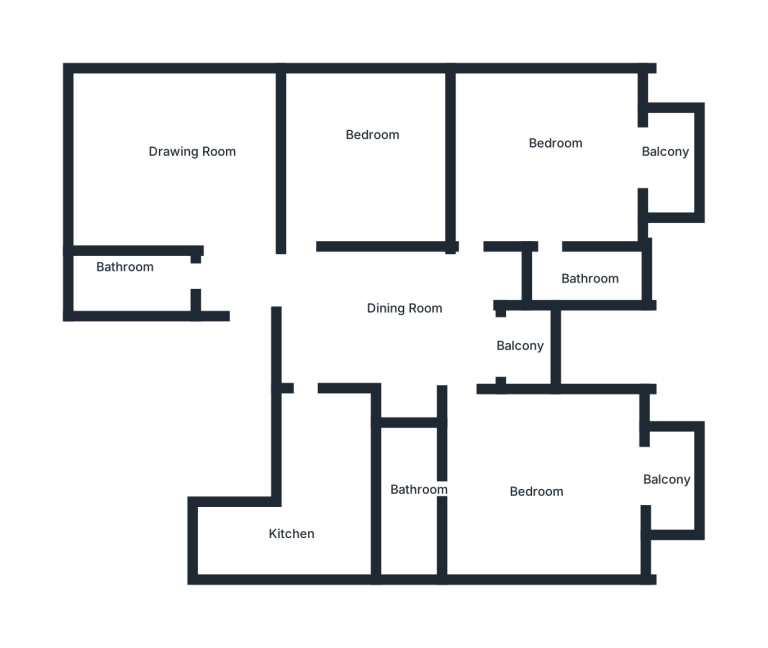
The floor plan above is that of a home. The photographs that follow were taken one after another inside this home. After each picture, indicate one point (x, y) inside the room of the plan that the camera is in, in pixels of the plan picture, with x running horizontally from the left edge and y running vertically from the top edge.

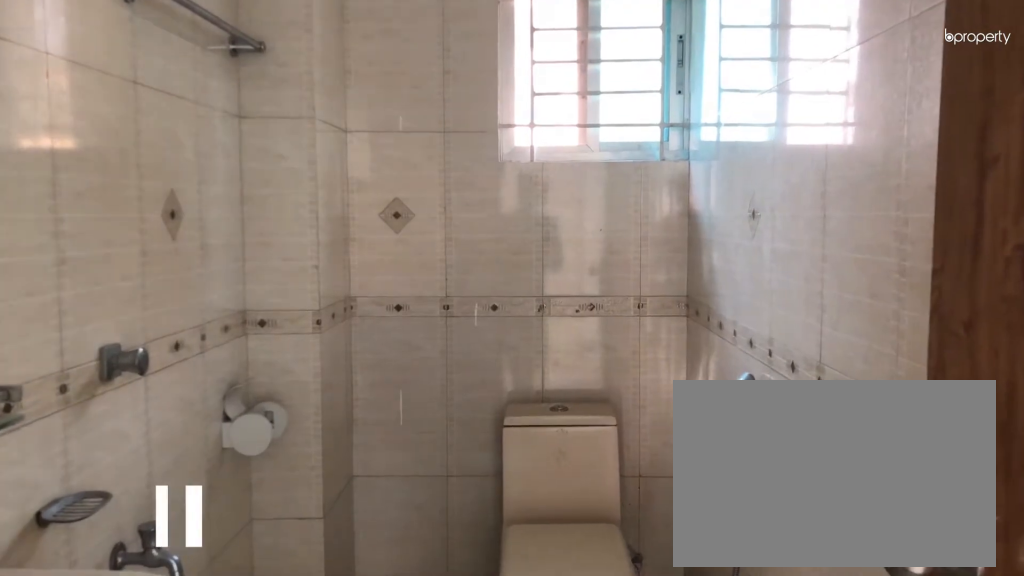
(136, 277)
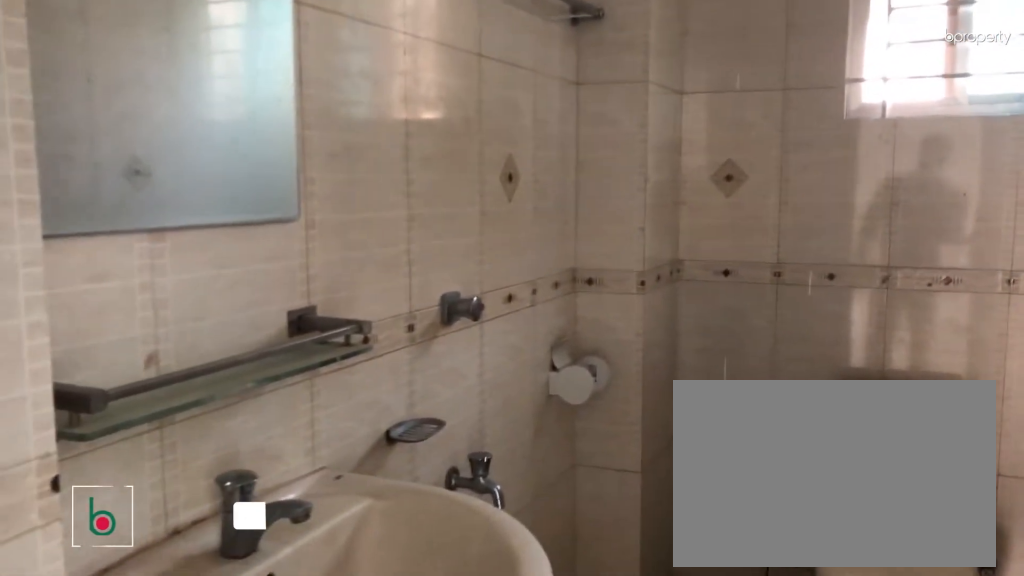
(136, 277)
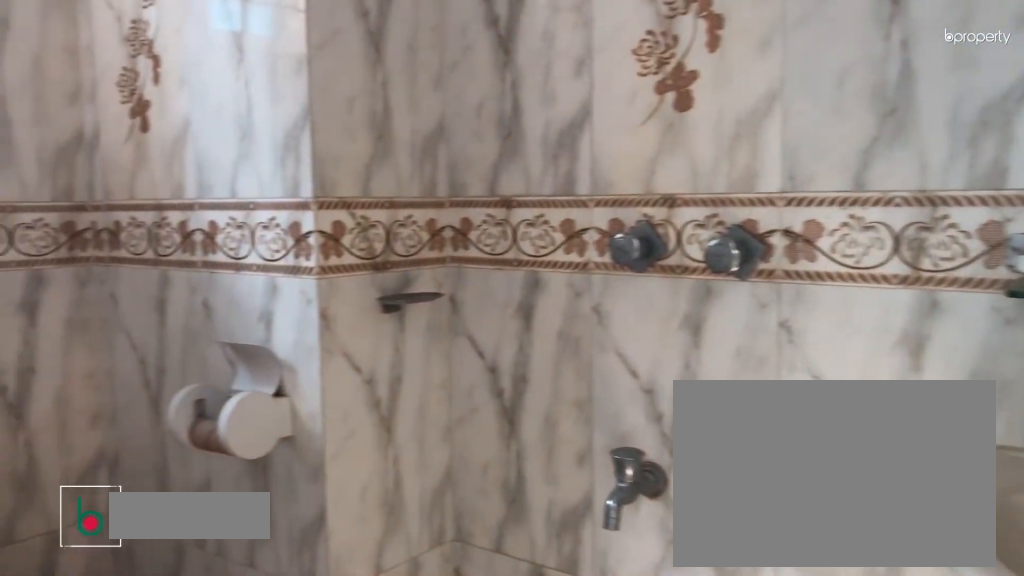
(577, 272)
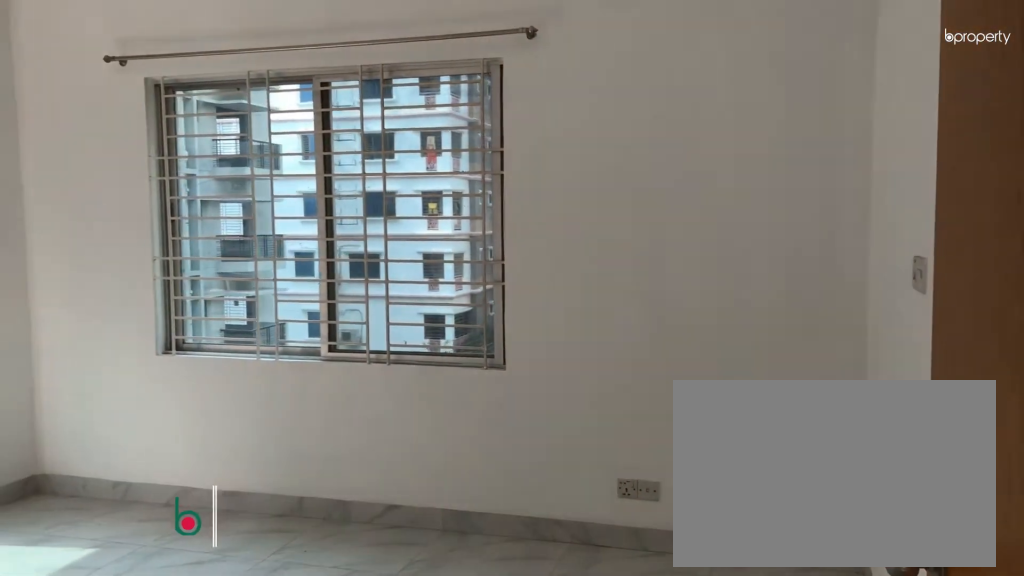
(531, 487)
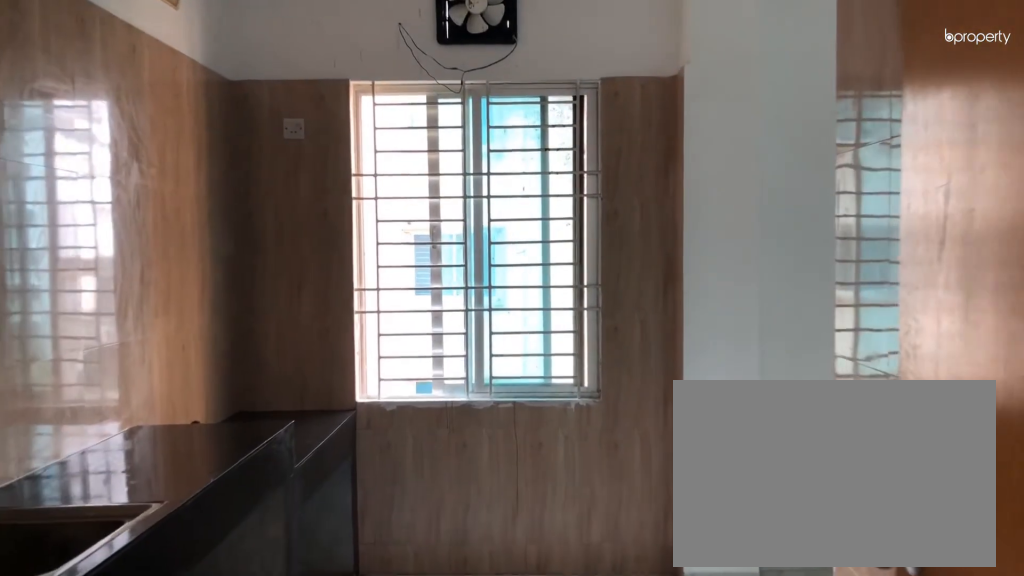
(330, 474)
